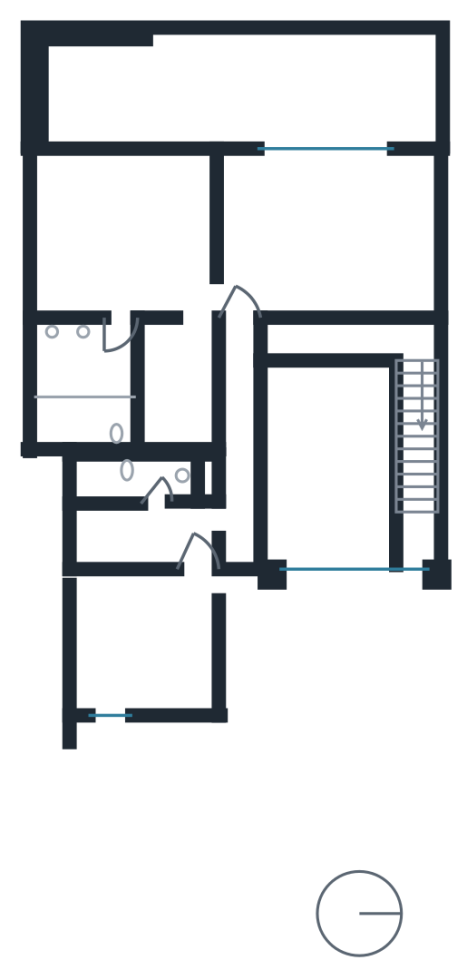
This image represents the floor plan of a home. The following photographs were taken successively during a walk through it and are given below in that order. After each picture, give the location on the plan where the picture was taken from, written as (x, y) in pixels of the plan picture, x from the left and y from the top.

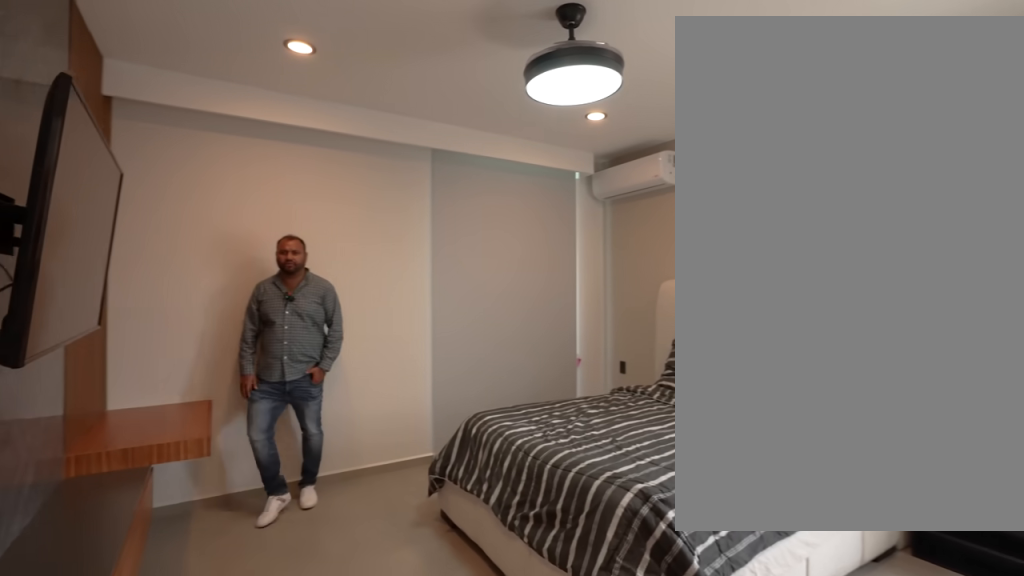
(184, 607)
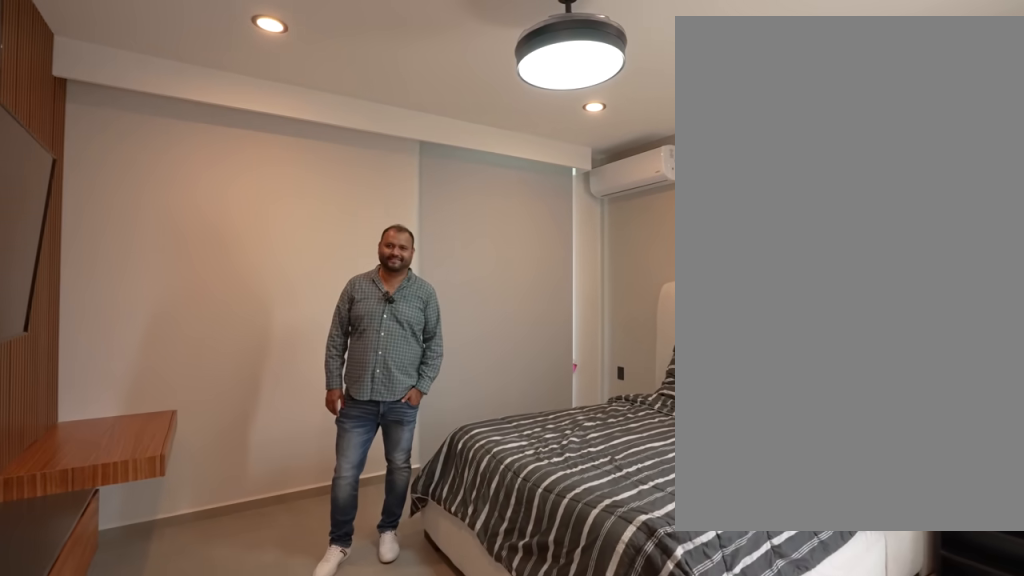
(183, 607)
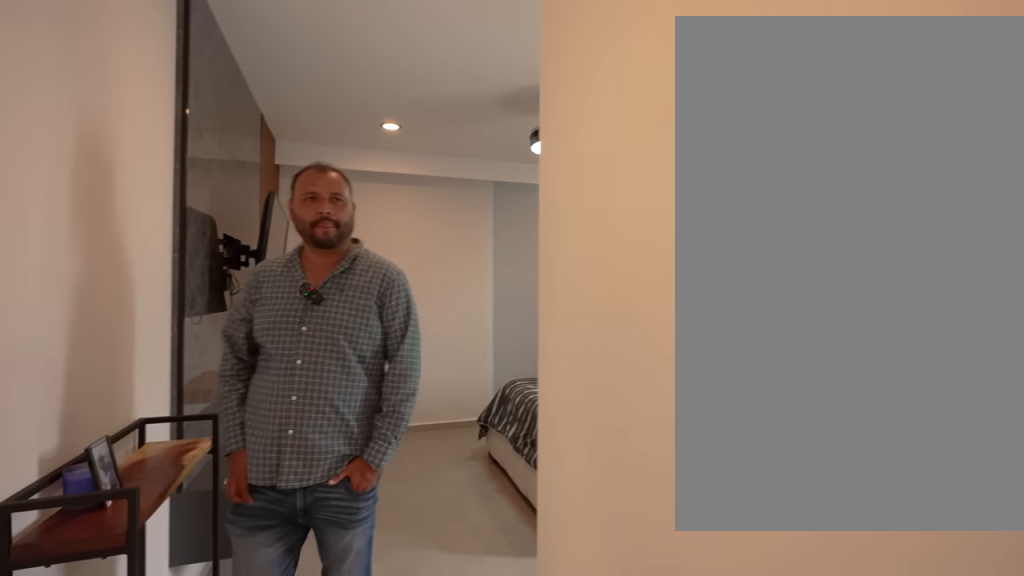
(183, 607)
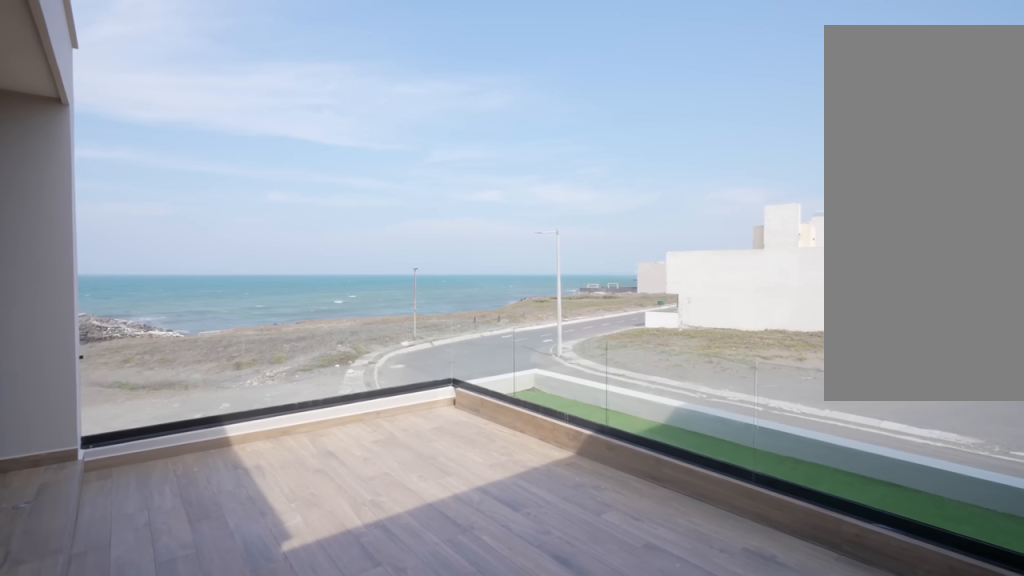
(249, 633)
